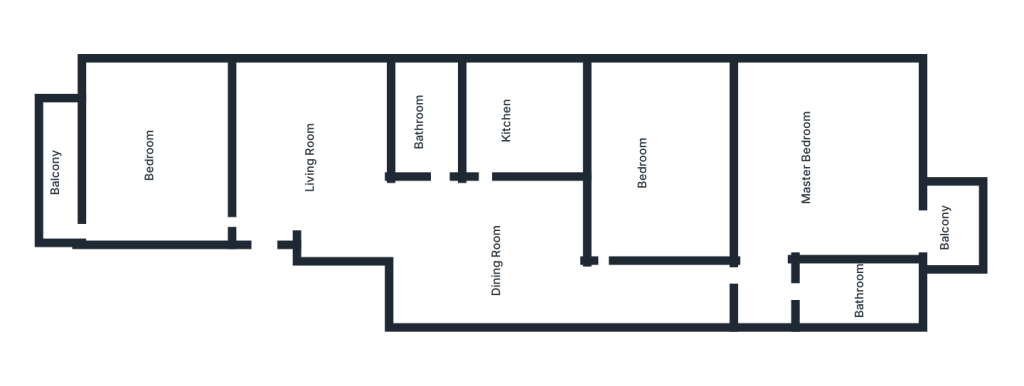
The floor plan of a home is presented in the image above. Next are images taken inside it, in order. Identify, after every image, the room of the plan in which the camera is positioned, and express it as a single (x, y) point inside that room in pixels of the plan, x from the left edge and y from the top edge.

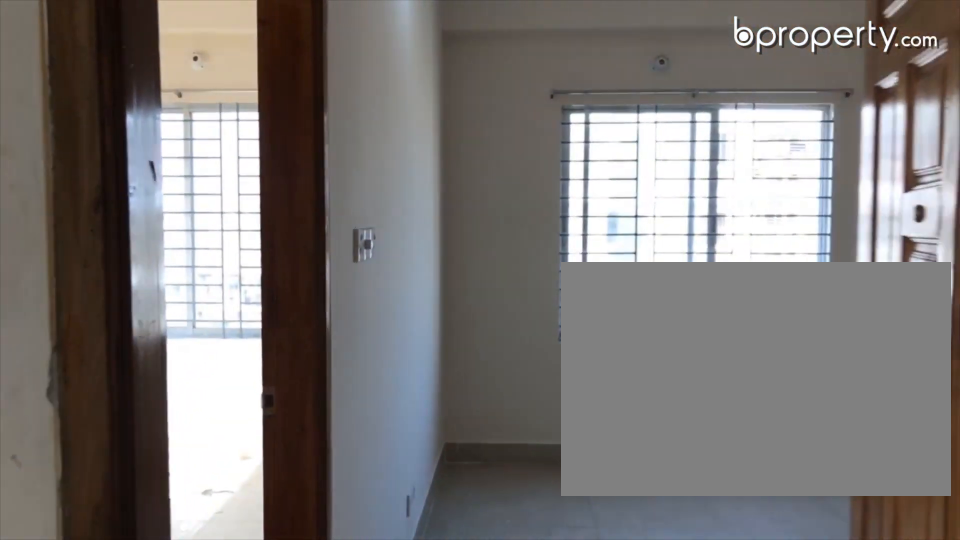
(268, 267)
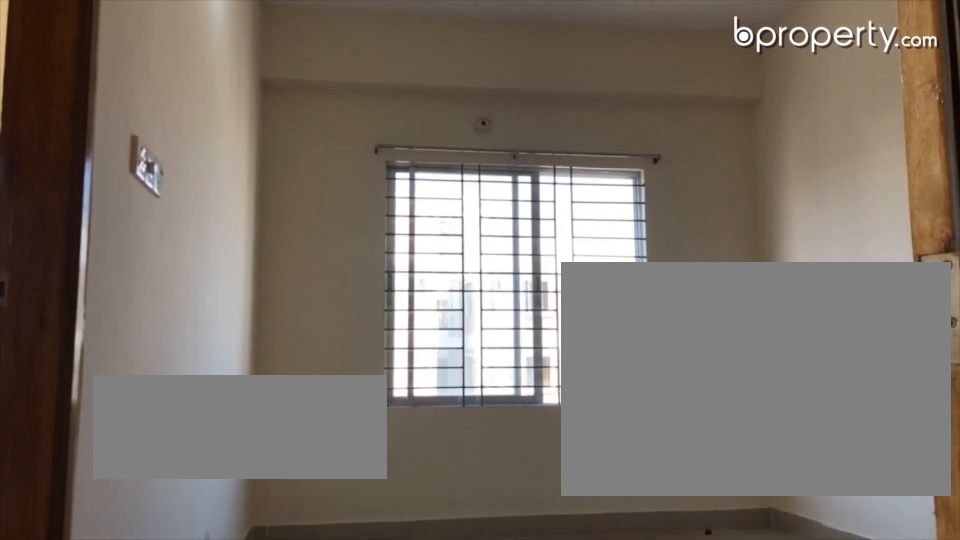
(310, 143)
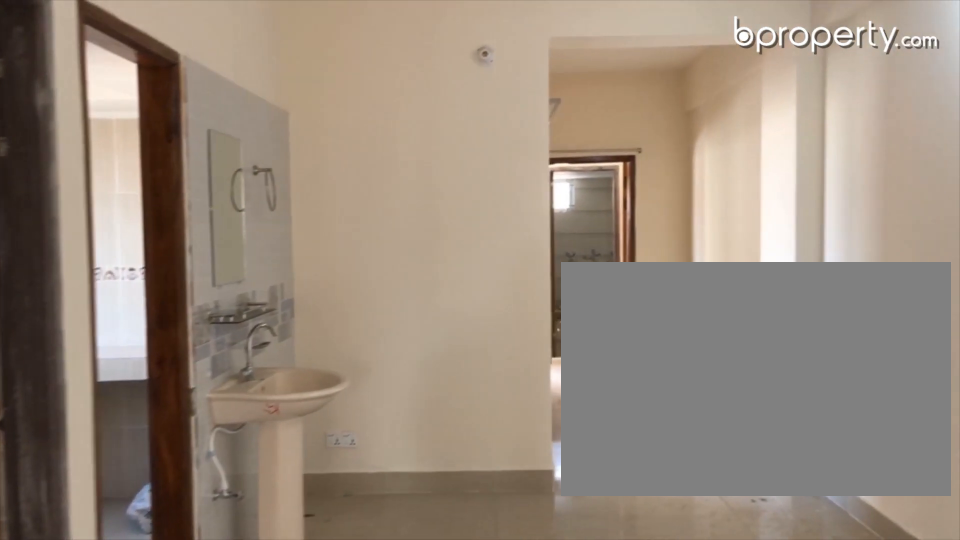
(495, 256)
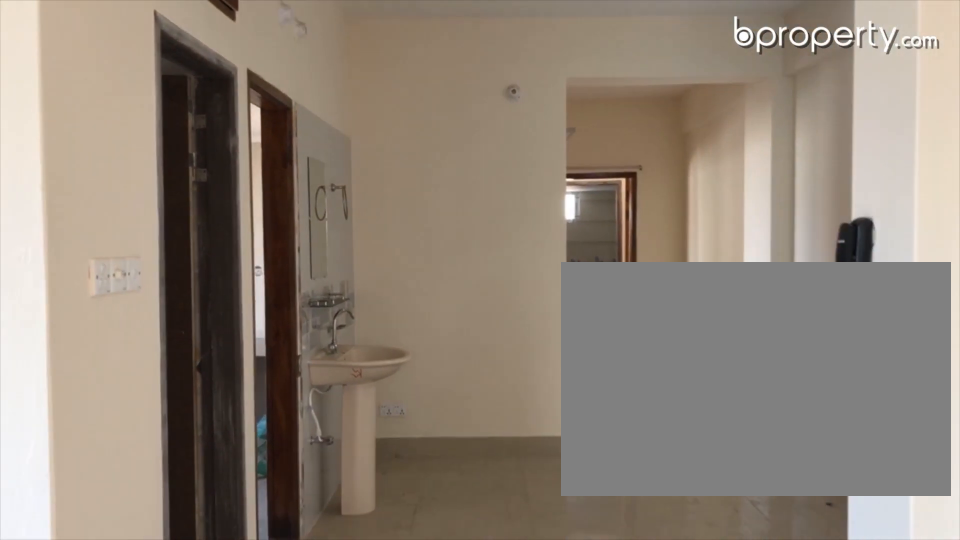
(495, 256)
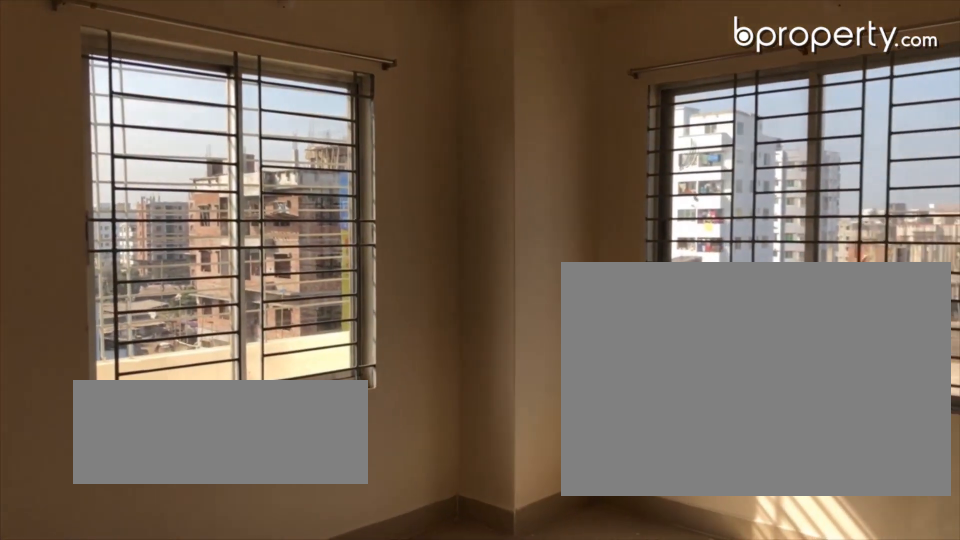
(167, 159)
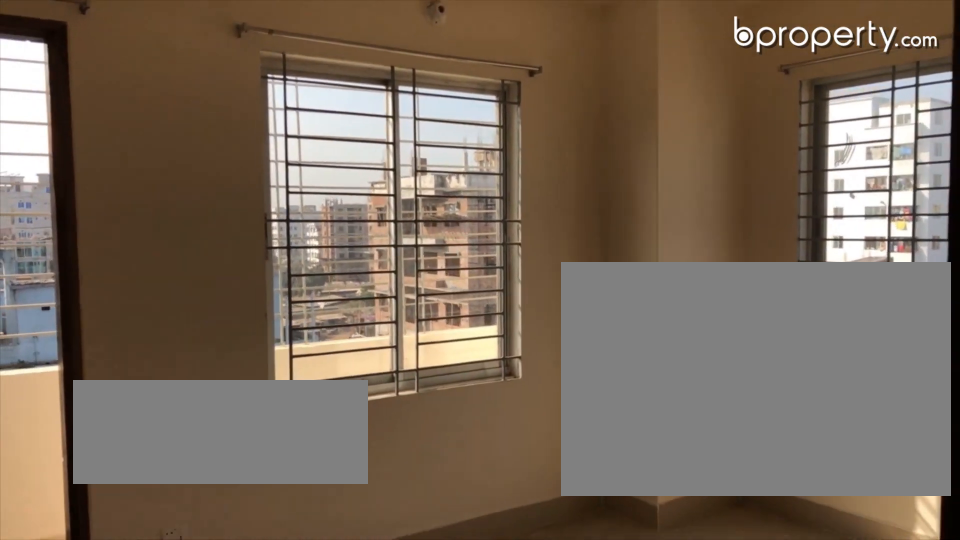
(165, 151)
